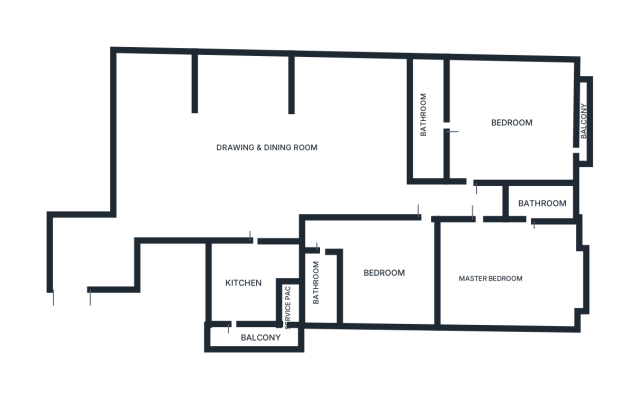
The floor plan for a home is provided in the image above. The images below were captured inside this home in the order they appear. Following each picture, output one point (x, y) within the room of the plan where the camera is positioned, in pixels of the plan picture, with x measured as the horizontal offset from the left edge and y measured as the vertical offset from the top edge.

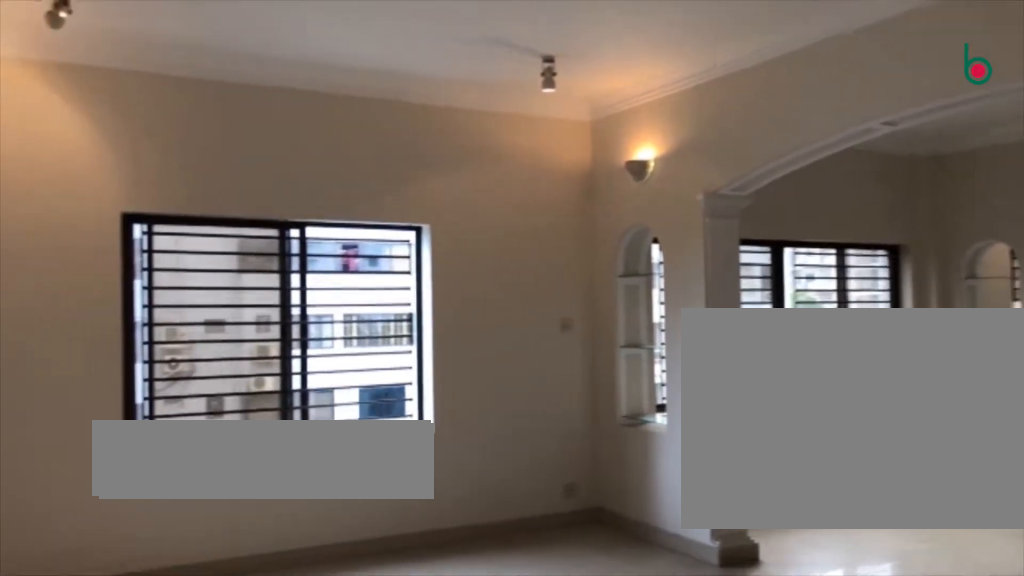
(168, 164)
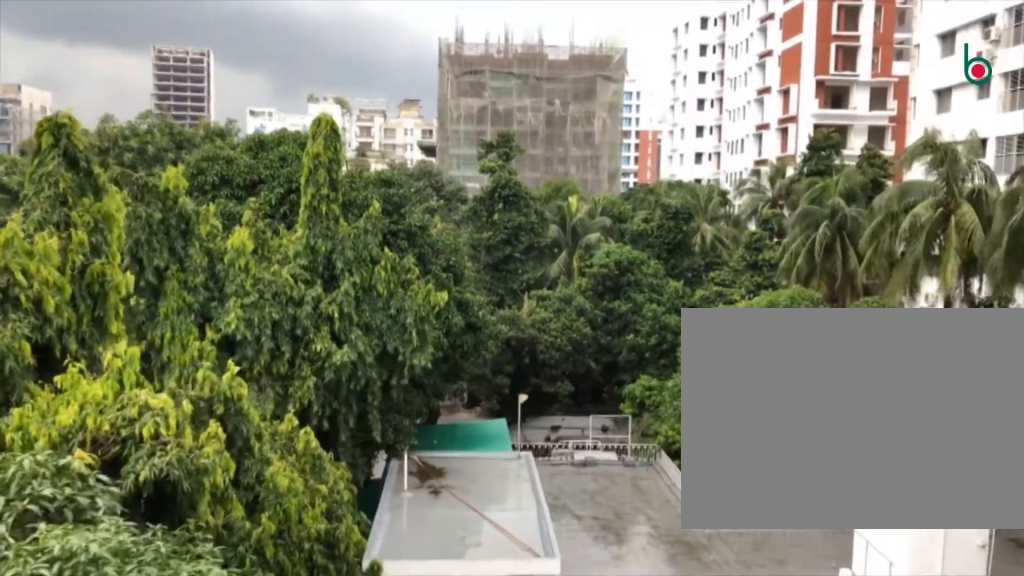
(581, 122)
